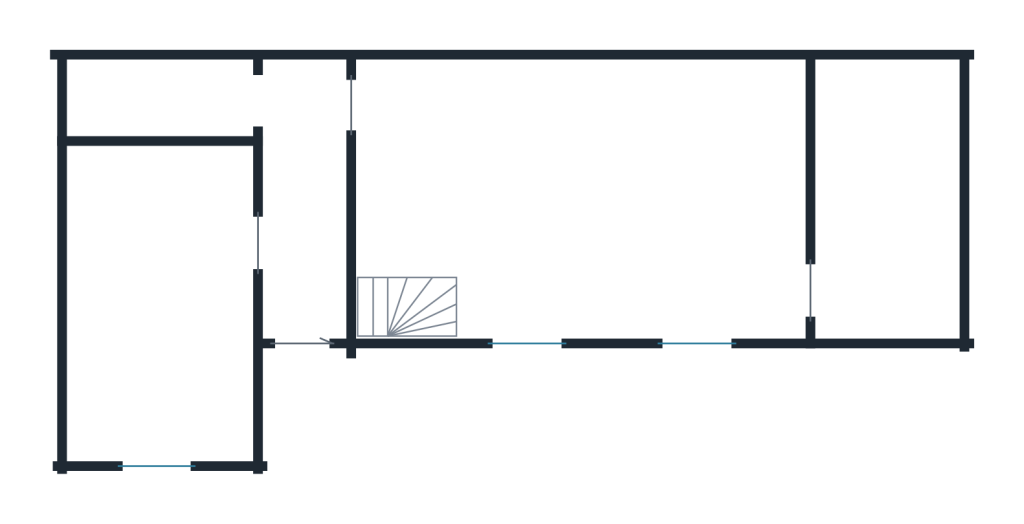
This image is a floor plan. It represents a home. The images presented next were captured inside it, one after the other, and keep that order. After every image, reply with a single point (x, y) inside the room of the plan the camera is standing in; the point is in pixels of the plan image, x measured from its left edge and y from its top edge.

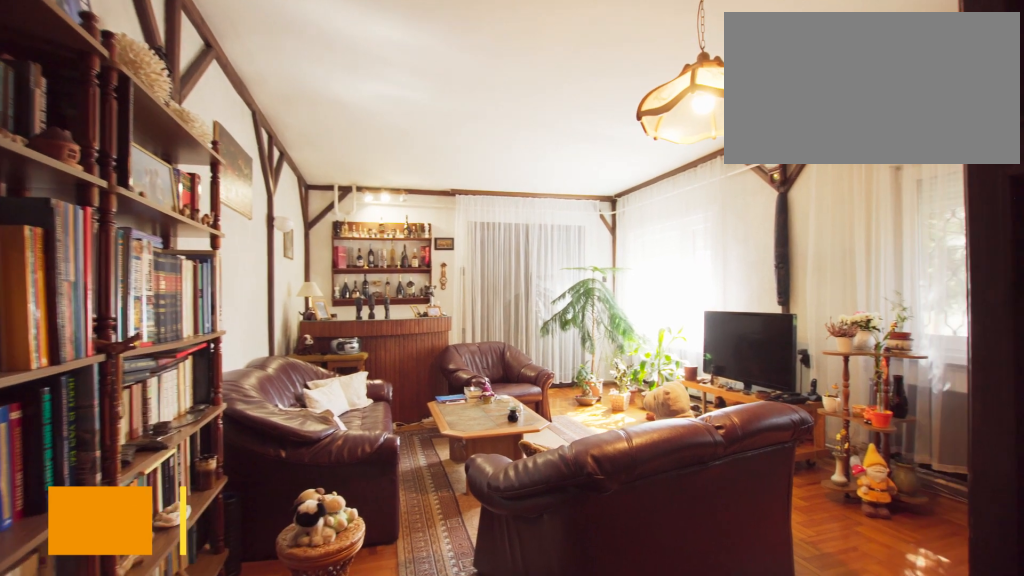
(591, 218)
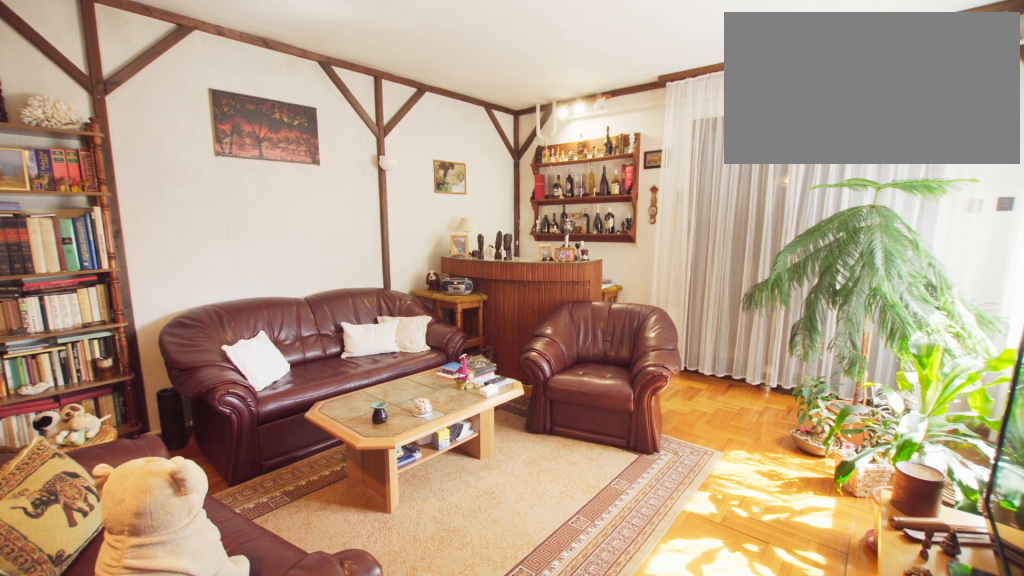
(591, 219)
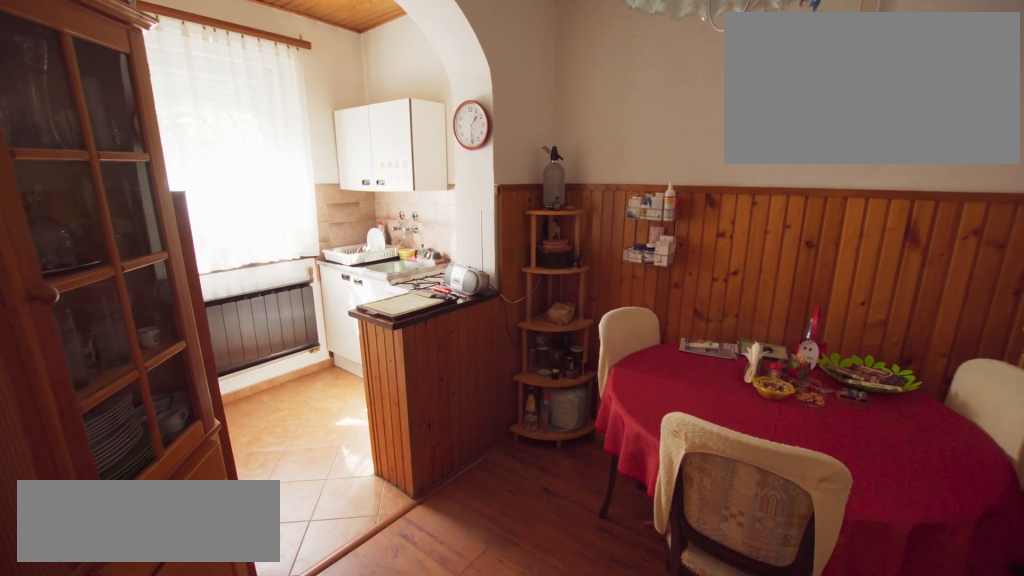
(165, 312)
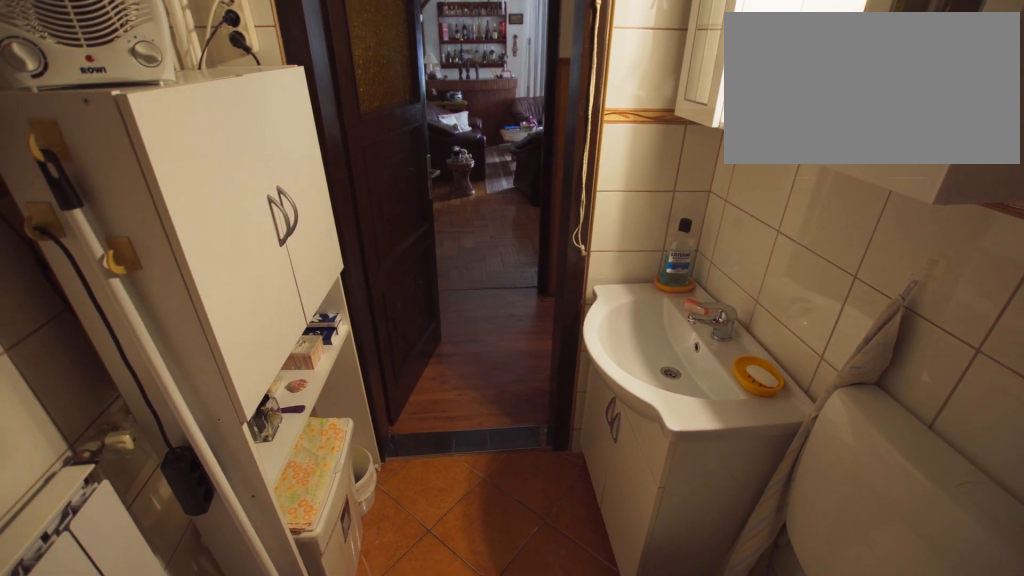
(164, 99)
